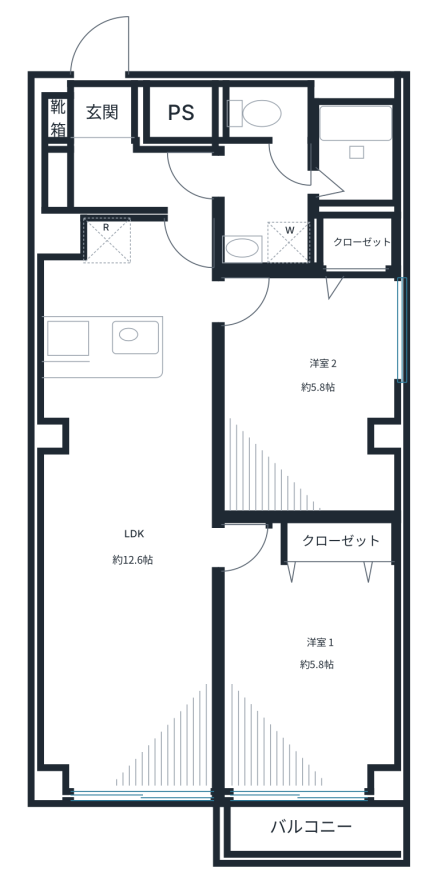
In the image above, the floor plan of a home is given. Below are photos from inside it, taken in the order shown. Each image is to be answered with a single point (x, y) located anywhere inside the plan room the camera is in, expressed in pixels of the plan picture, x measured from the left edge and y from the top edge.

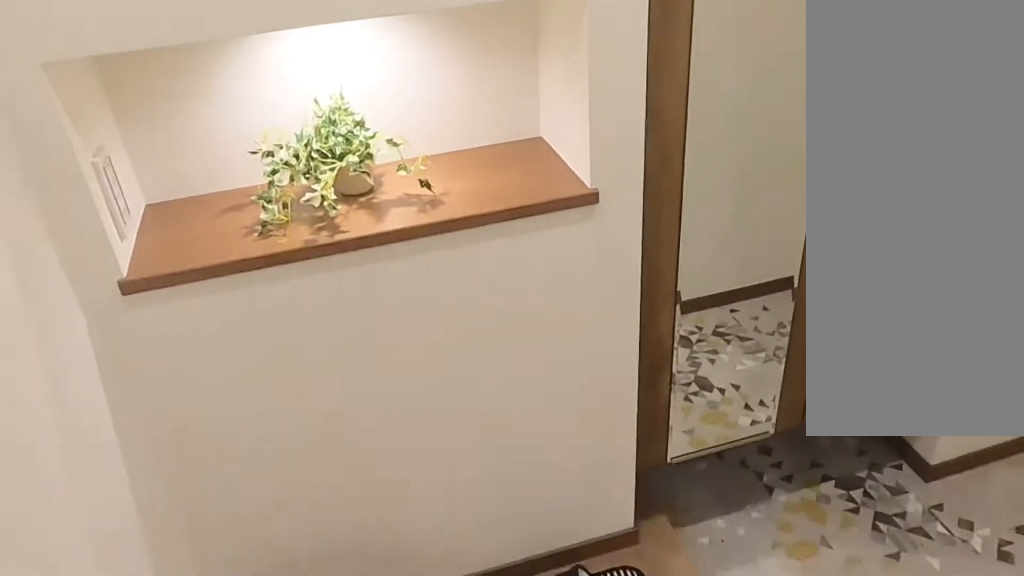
(114, 157)
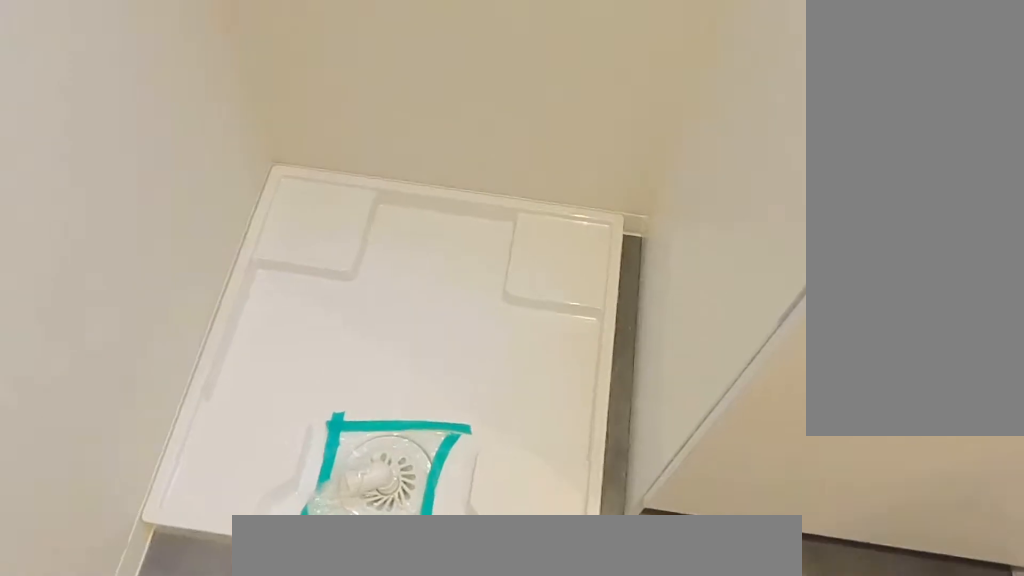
(298, 192)
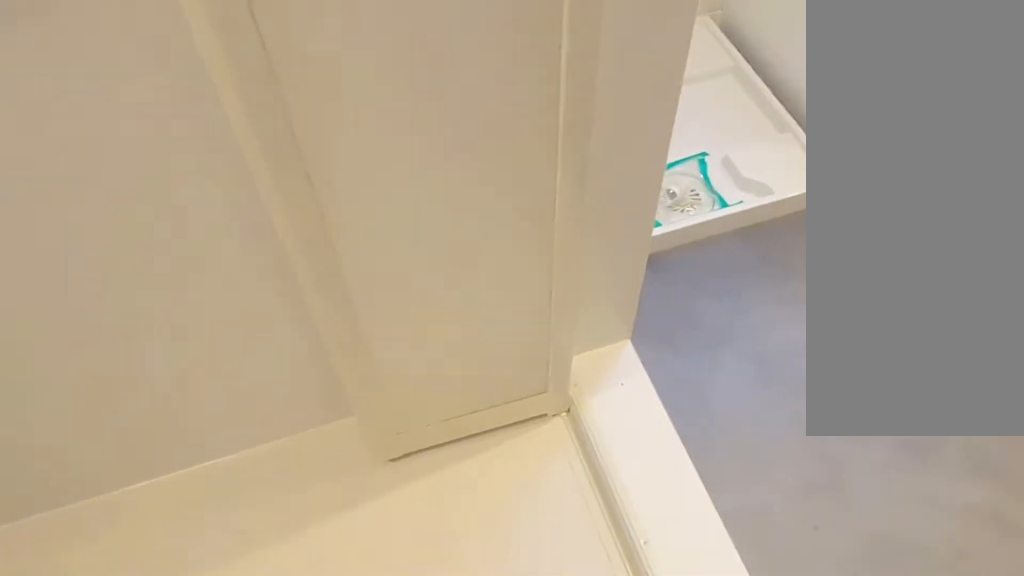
(299, 194)
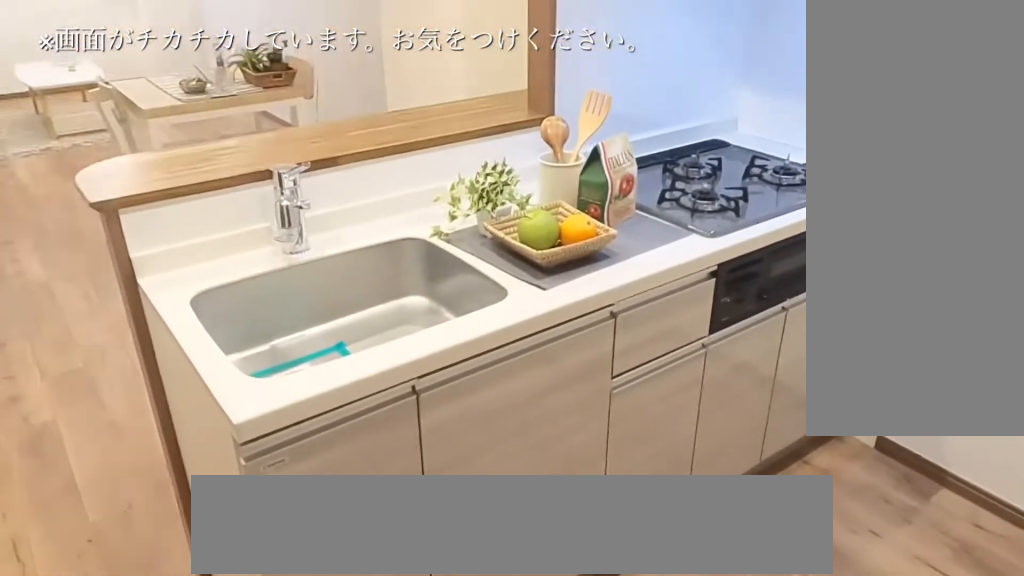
(110, 274)
